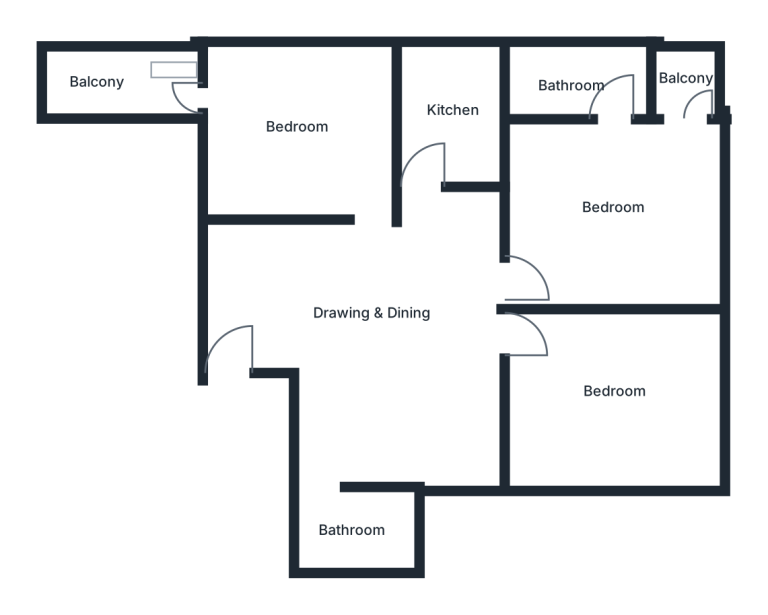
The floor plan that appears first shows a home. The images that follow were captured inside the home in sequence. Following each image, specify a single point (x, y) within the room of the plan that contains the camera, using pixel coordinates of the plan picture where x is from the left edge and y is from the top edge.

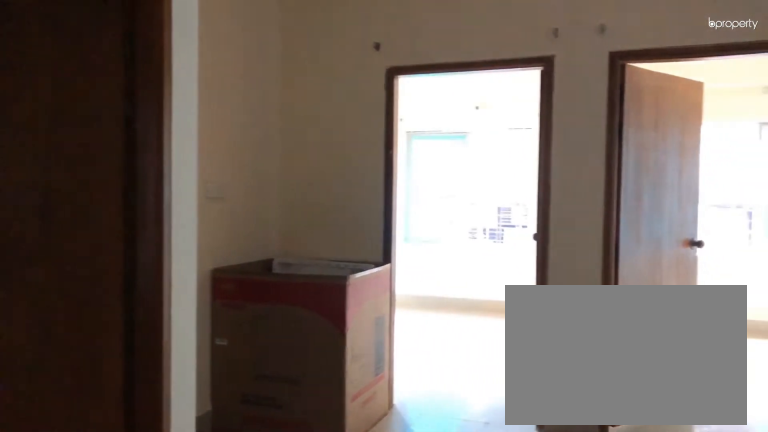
(370, 313)
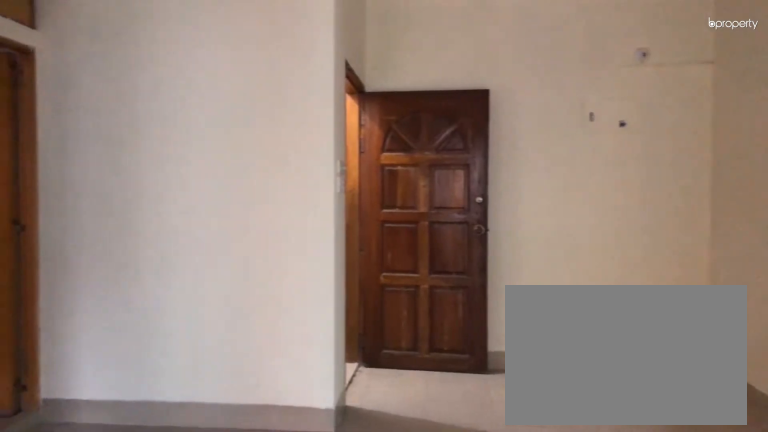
(369, 313)
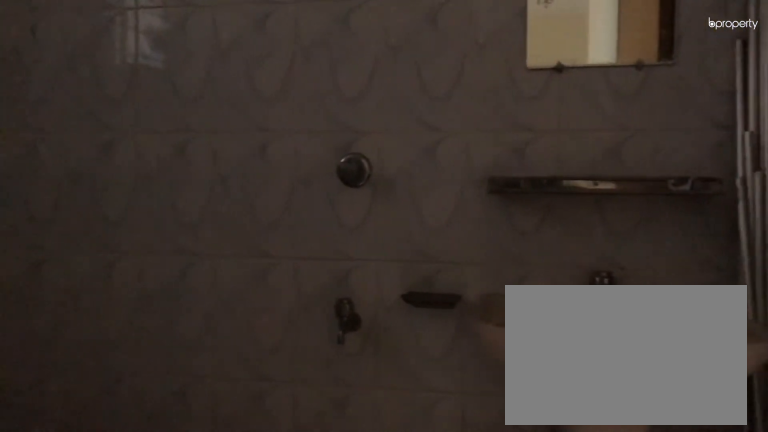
(352, 530)
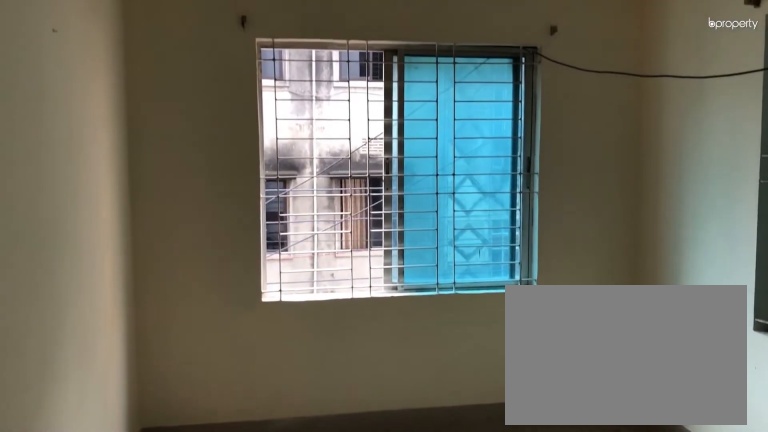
(616, 393)
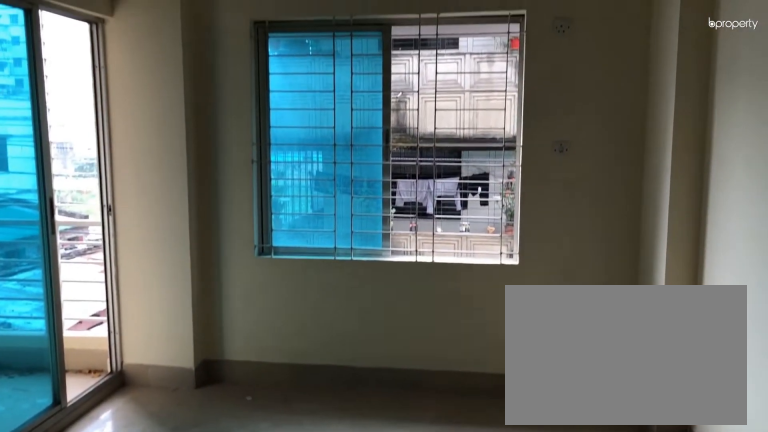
(616, 205)
